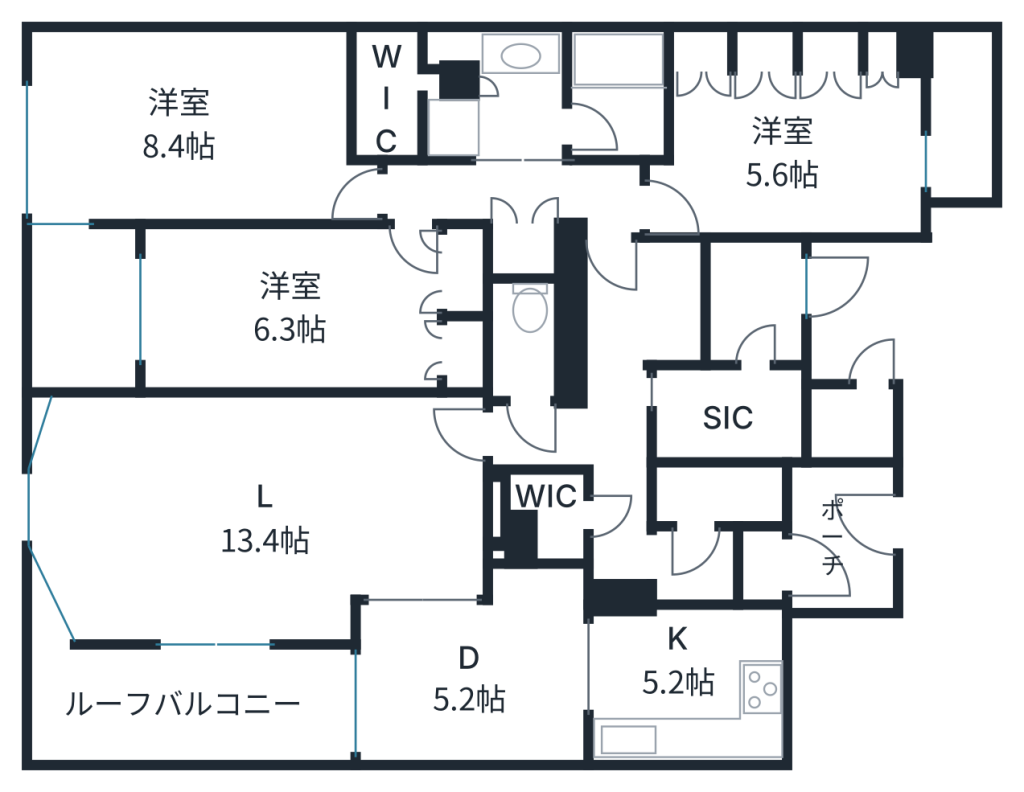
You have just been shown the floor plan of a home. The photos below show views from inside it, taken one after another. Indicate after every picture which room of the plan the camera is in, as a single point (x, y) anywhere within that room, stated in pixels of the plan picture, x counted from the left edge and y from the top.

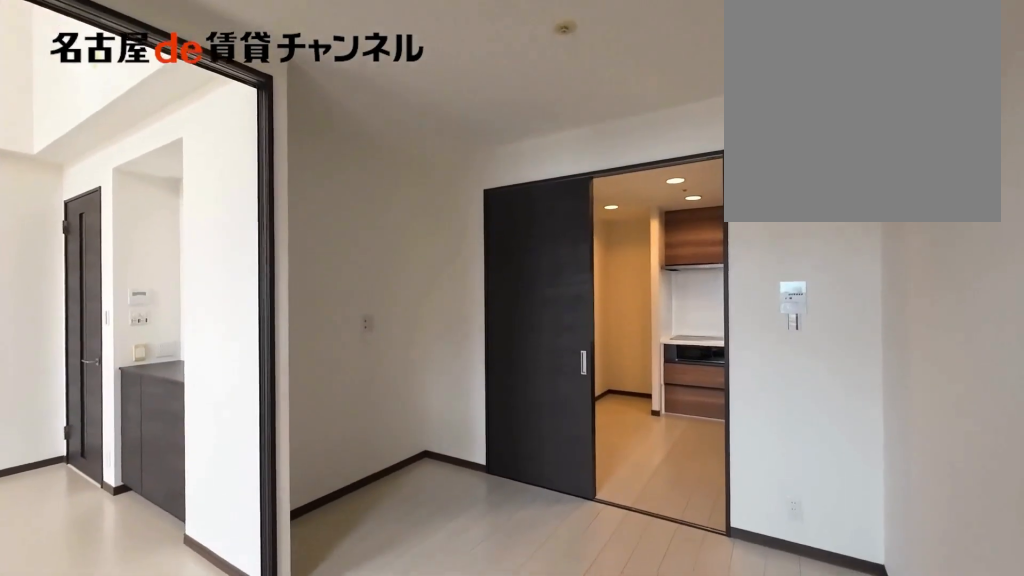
(476, 673)
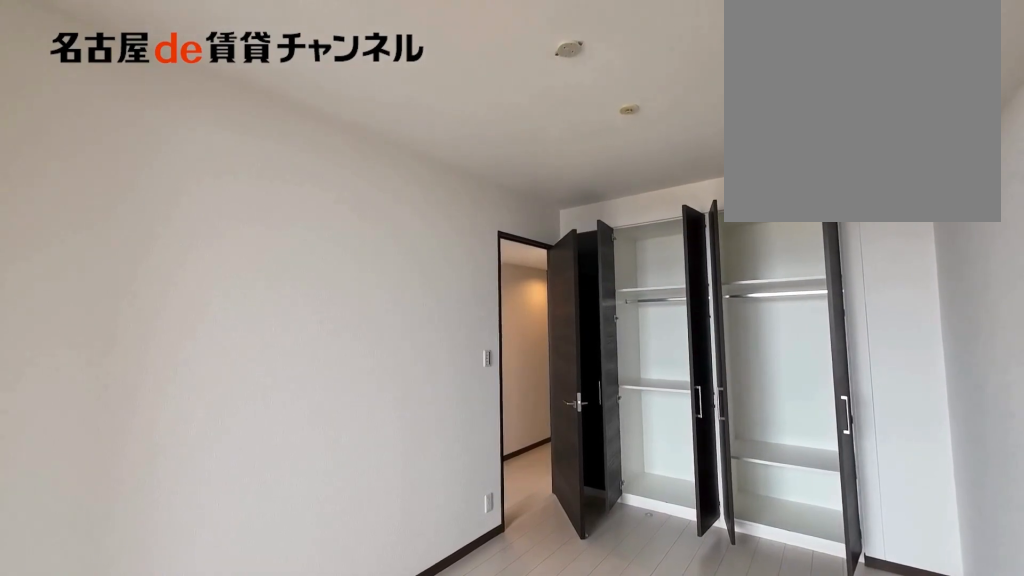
(312, 307)
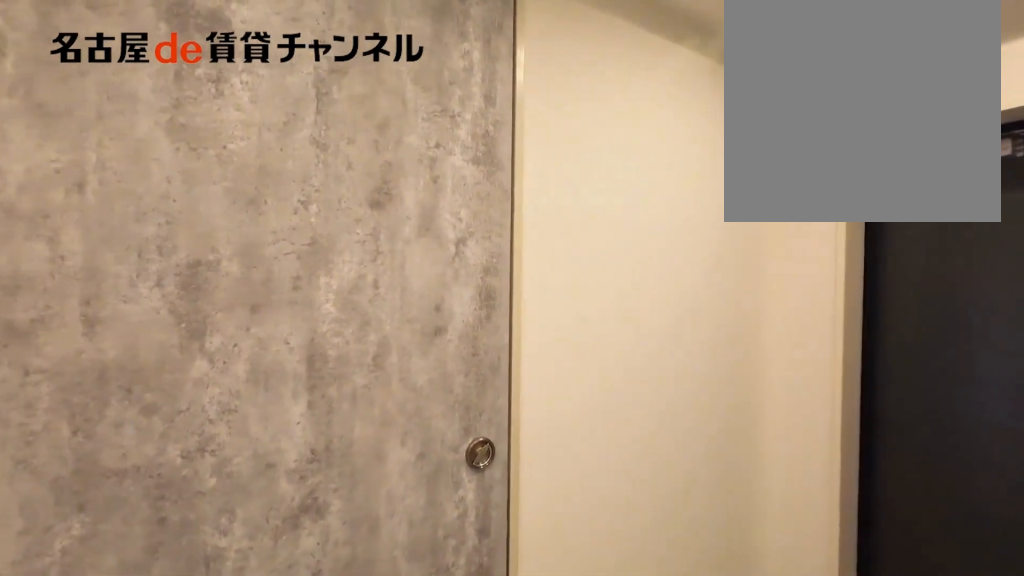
(692, 301)
